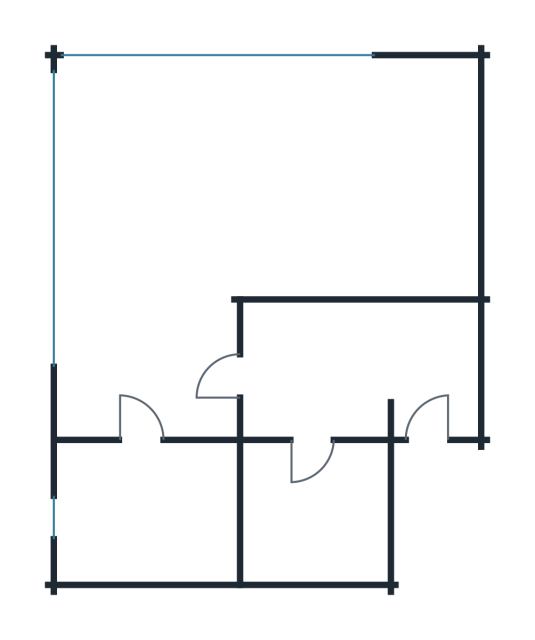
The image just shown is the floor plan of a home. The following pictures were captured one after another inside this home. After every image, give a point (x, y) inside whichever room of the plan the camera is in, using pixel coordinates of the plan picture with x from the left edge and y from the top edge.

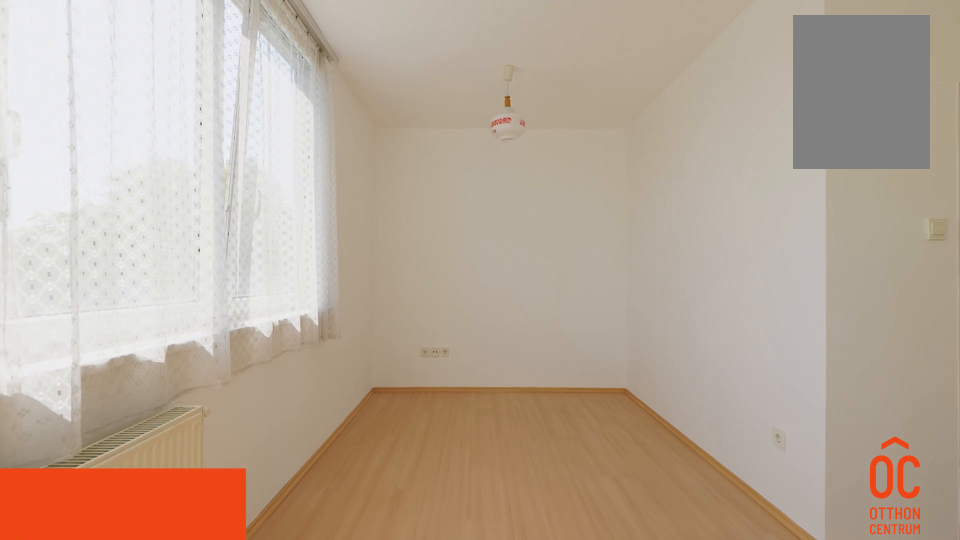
(178, 198)
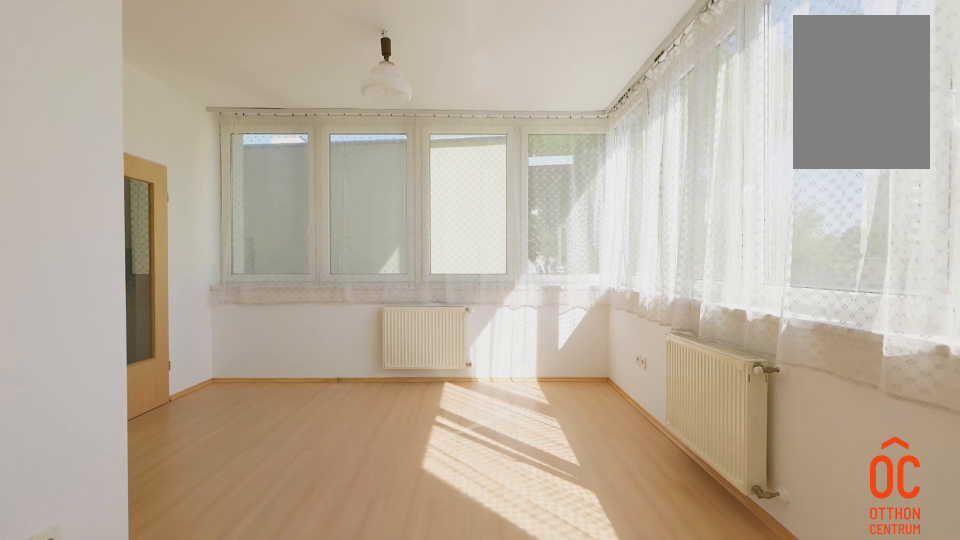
(178, 198)
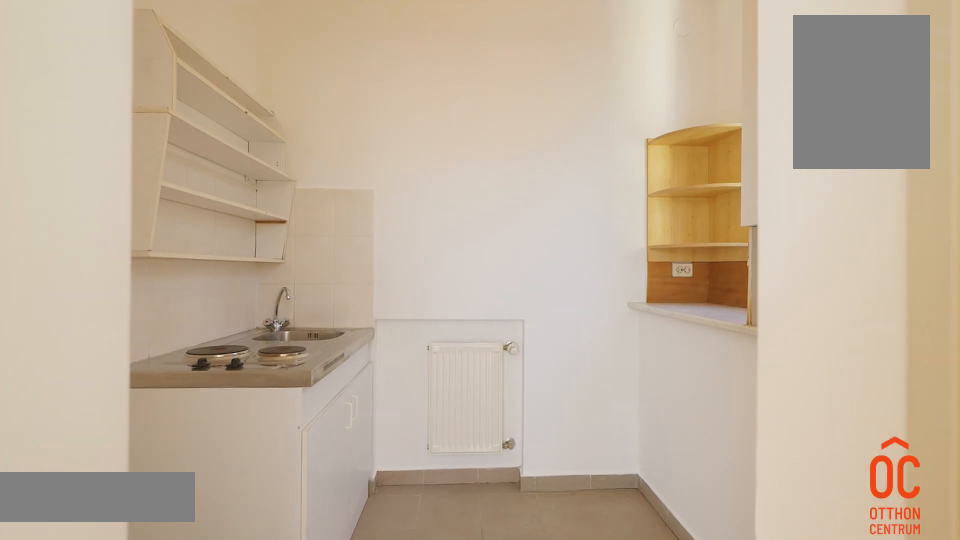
(178, 514)
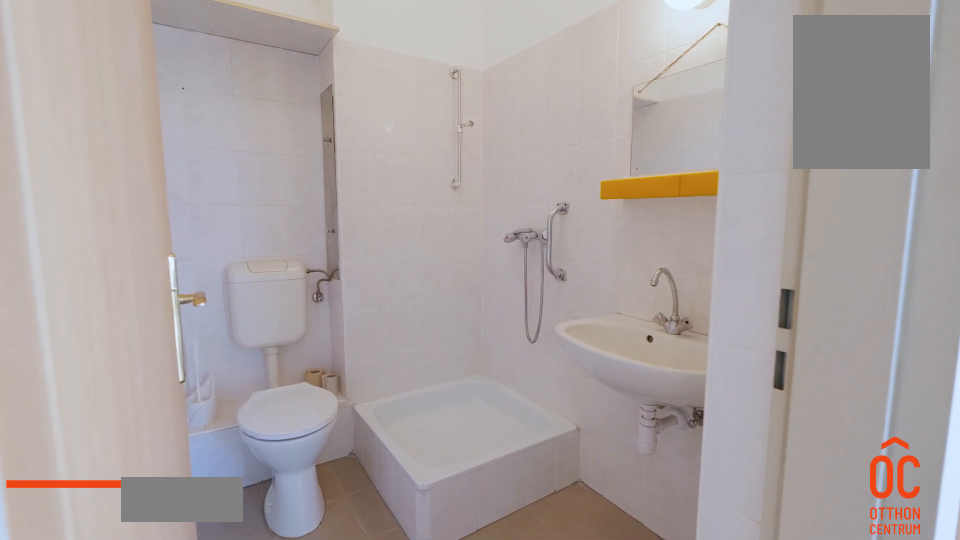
(317, 514)
